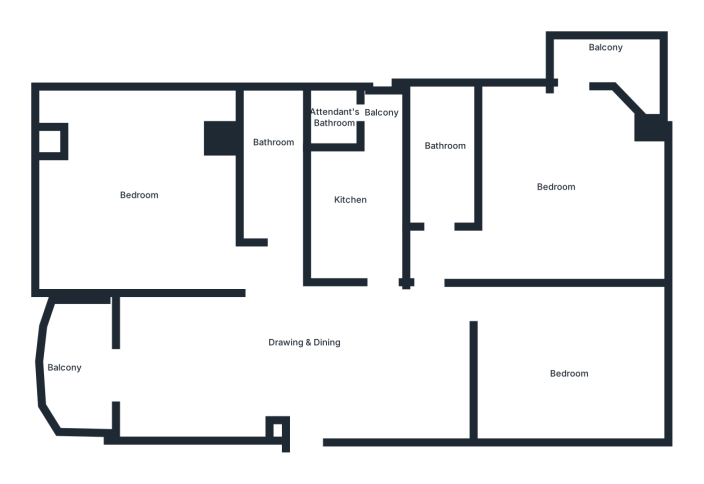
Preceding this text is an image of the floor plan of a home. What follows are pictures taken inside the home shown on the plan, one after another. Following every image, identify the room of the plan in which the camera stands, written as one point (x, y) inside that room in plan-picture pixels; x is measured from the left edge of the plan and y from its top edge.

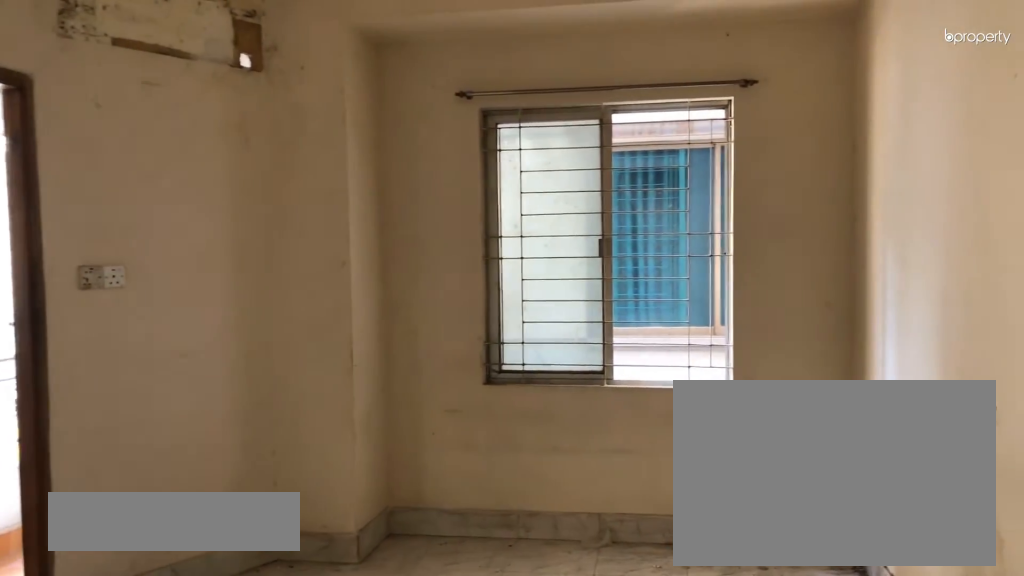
(561, 195)
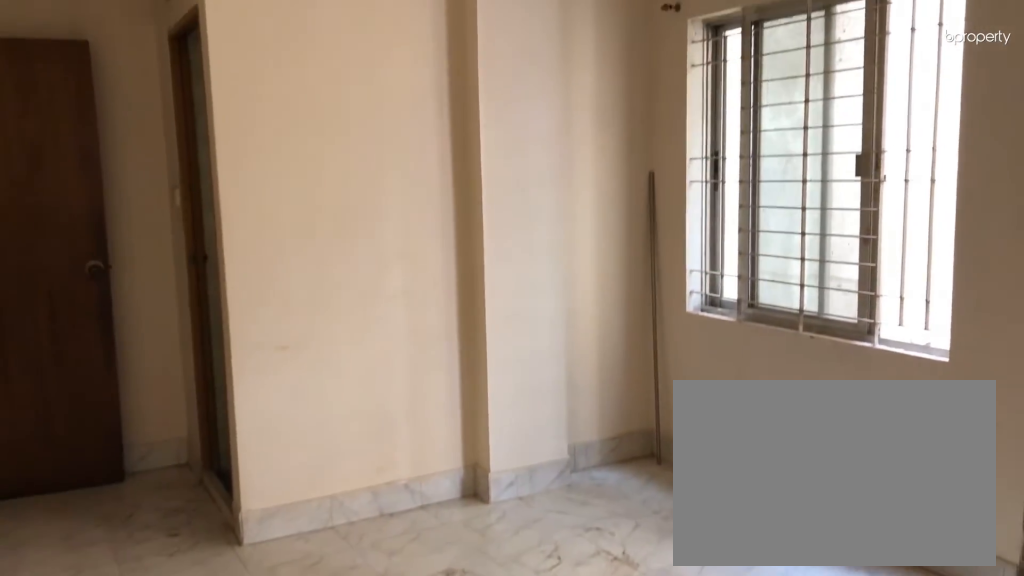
(561, 195)
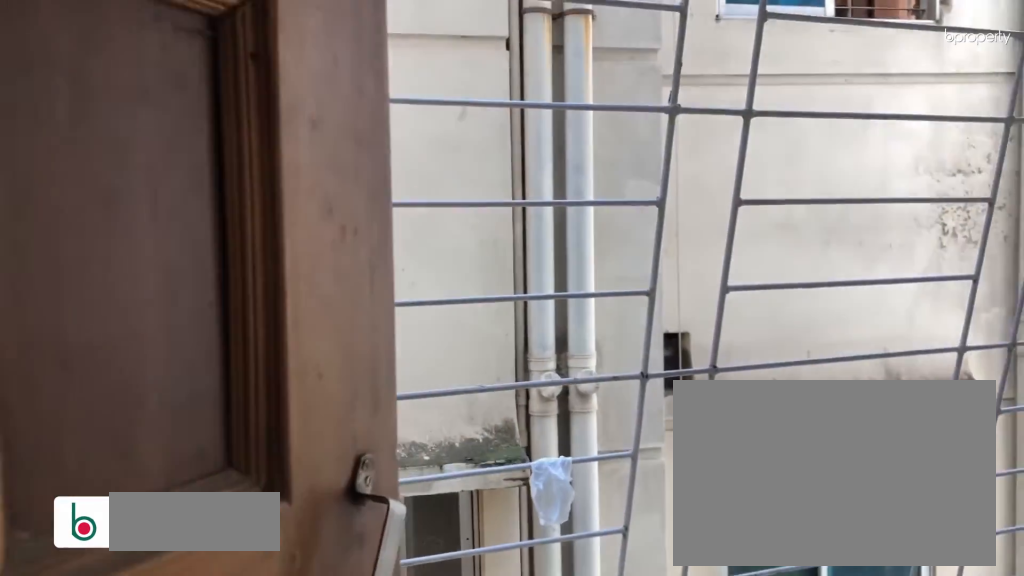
(582, 69)
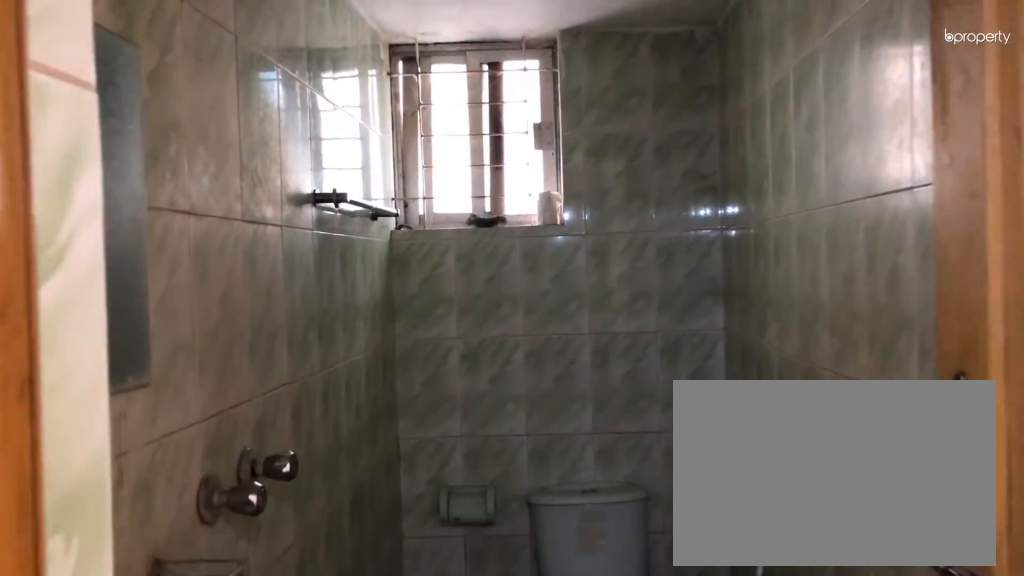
(438, 203)
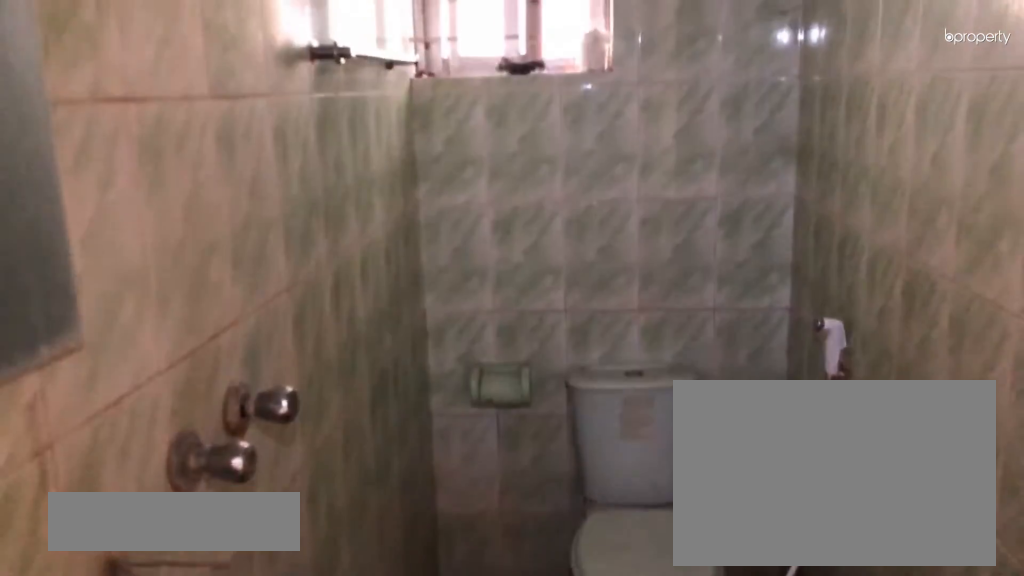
(440, 151)
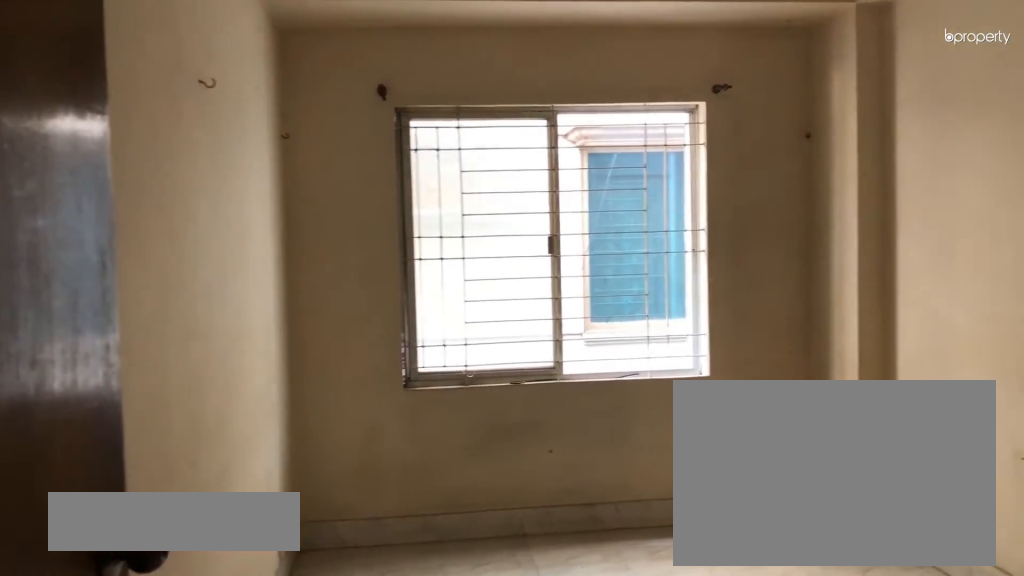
(572, 373)
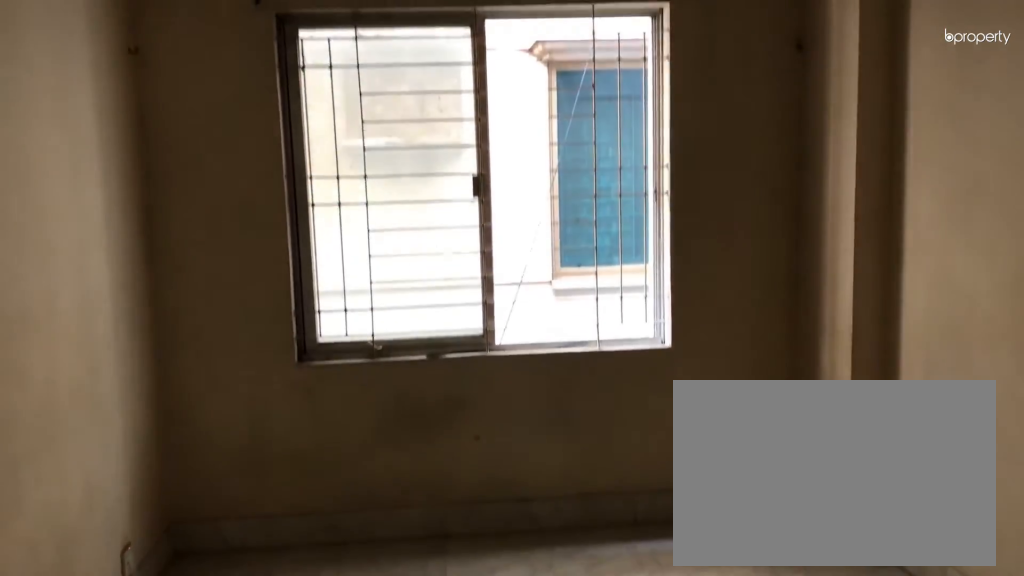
(572, 373)
